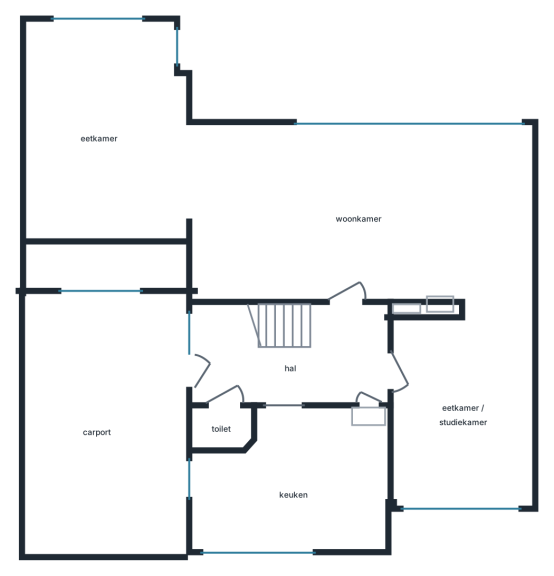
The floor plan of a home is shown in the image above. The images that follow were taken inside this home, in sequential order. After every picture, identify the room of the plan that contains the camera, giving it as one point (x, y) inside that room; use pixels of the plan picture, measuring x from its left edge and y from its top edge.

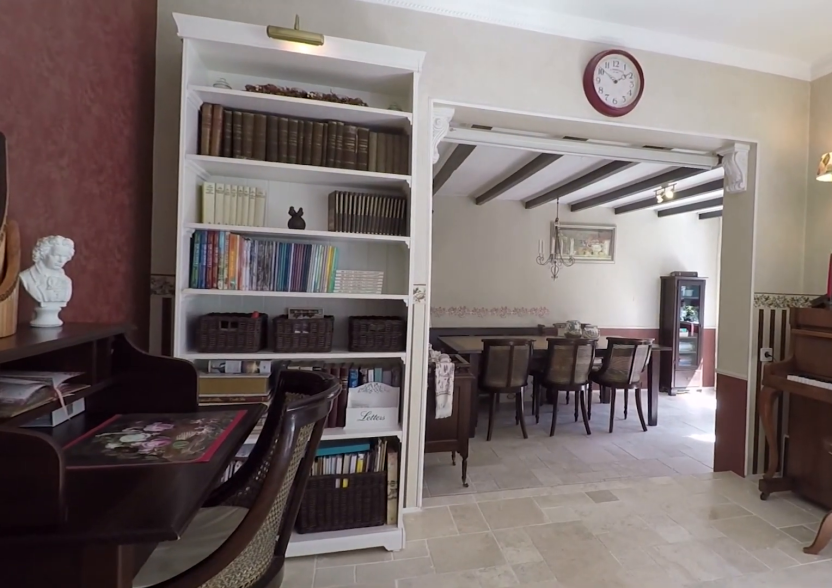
(359, 214)
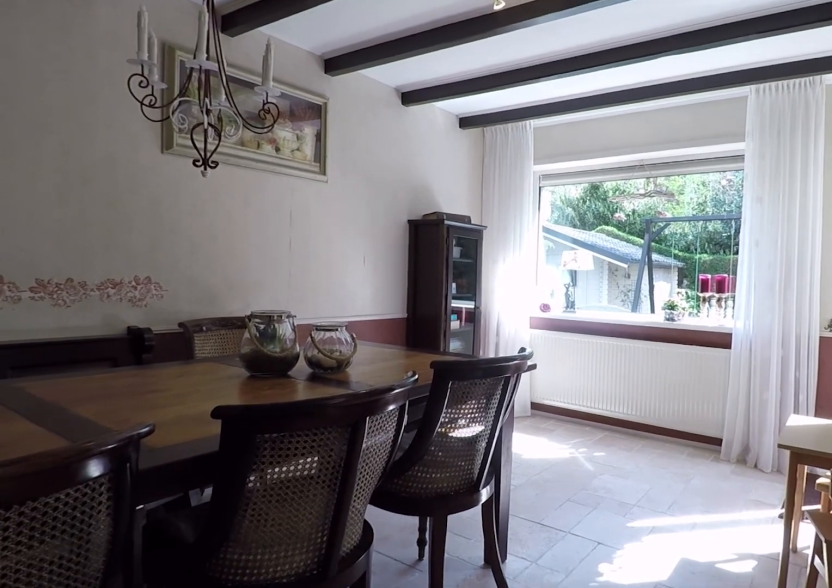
(109, 139)
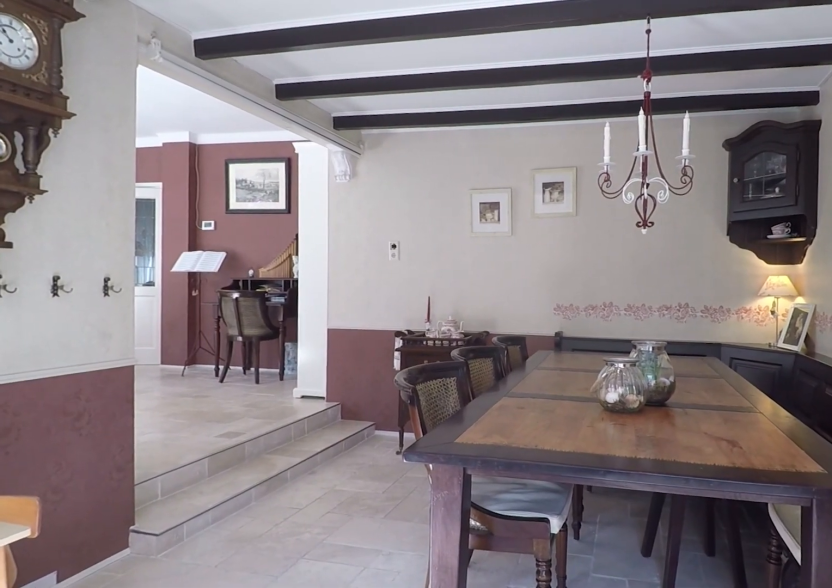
(109, 139)
